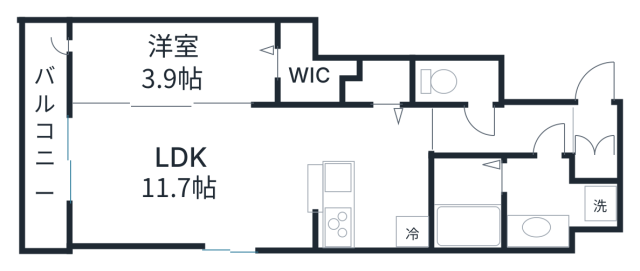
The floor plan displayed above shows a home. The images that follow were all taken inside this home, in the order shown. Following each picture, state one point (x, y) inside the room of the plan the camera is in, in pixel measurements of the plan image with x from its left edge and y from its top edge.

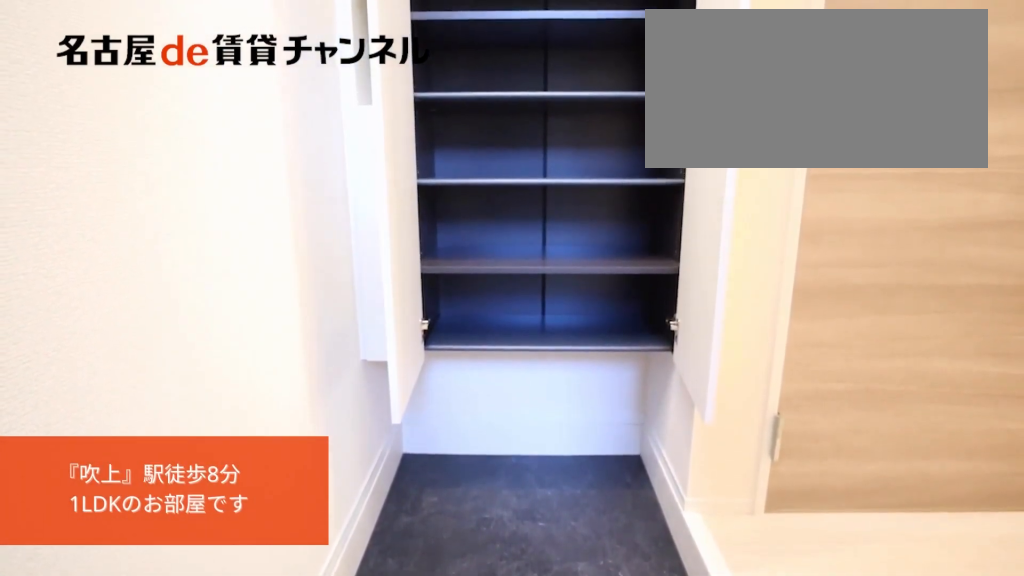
(596, 142)
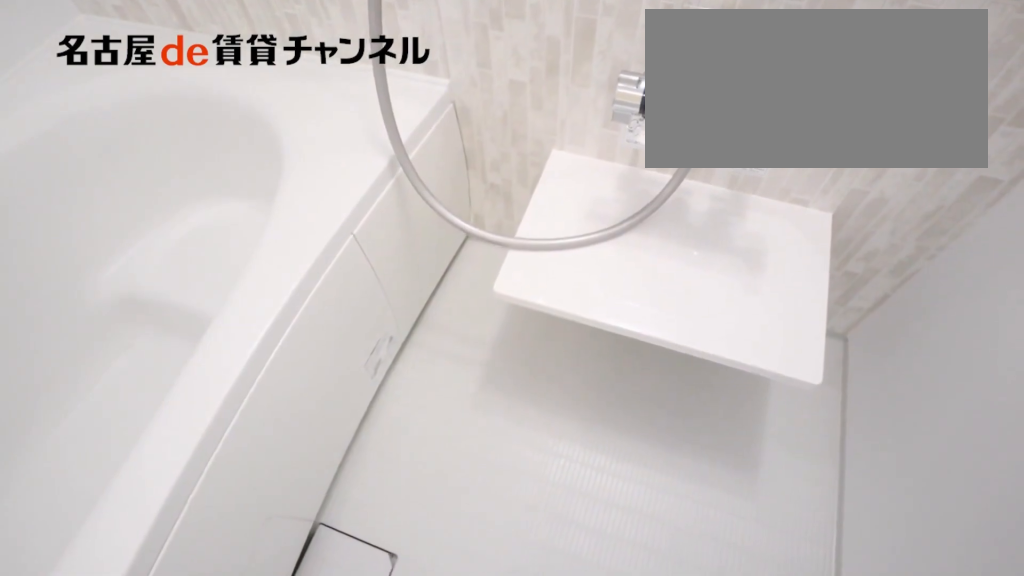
(466, 204)
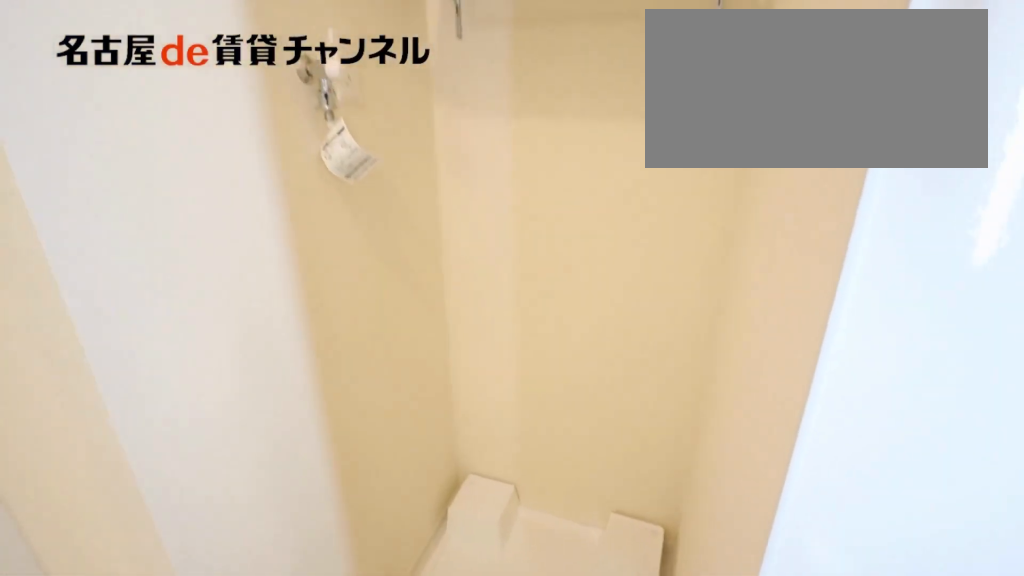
(554, 203)
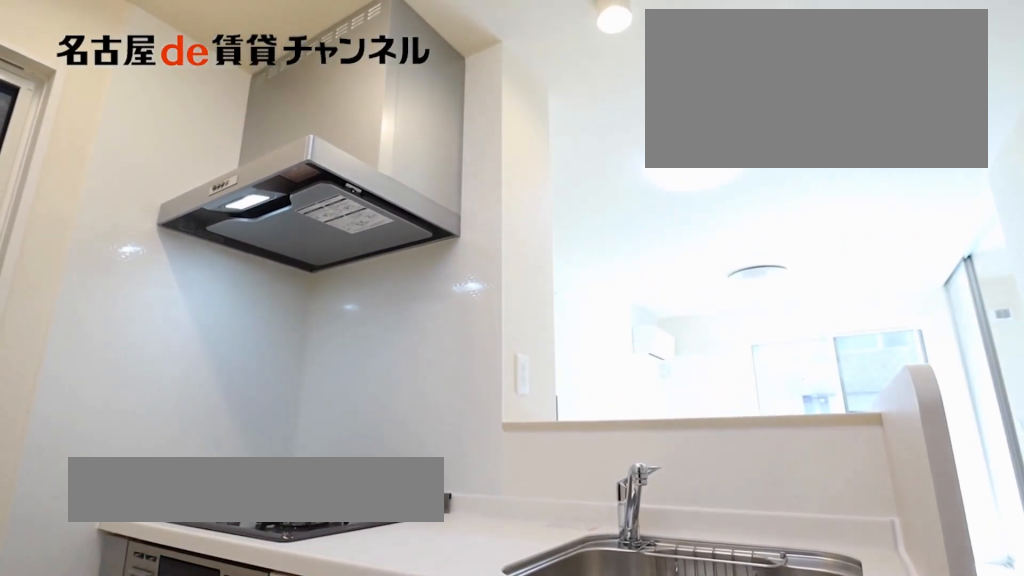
(377, 179)
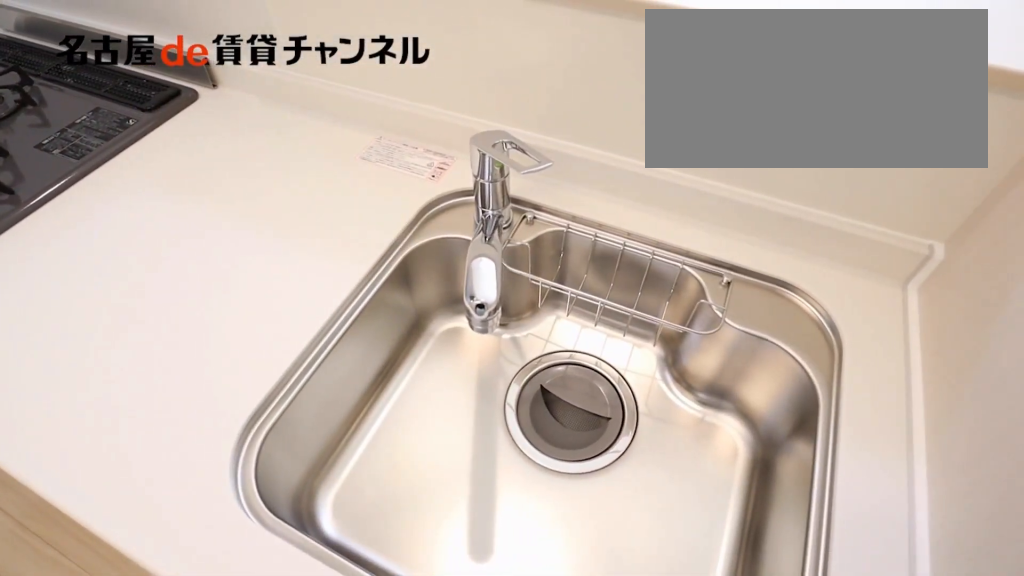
(377, 179)
